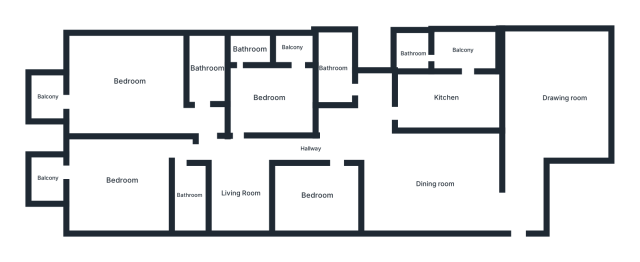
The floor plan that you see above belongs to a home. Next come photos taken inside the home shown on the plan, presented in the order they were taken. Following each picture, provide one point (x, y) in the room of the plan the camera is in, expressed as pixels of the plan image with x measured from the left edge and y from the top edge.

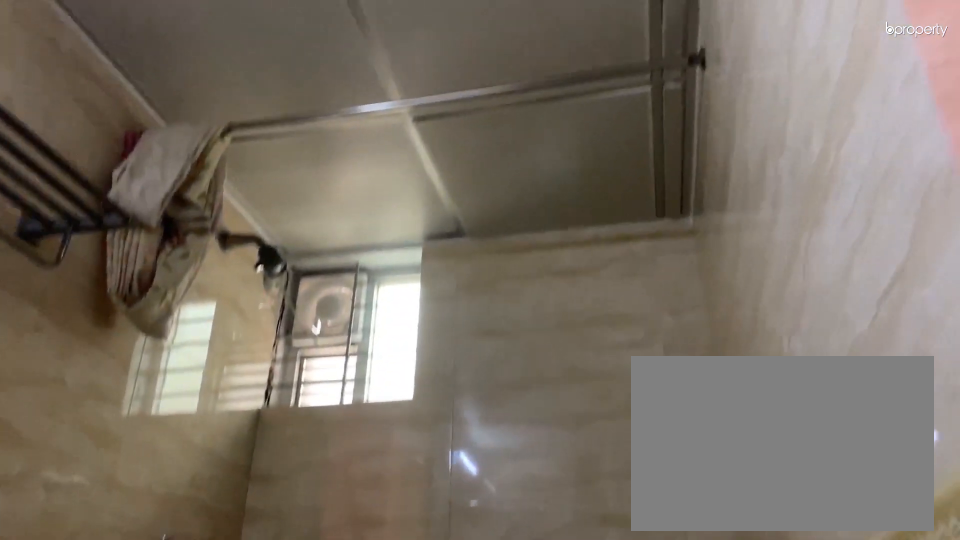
(334, 68)
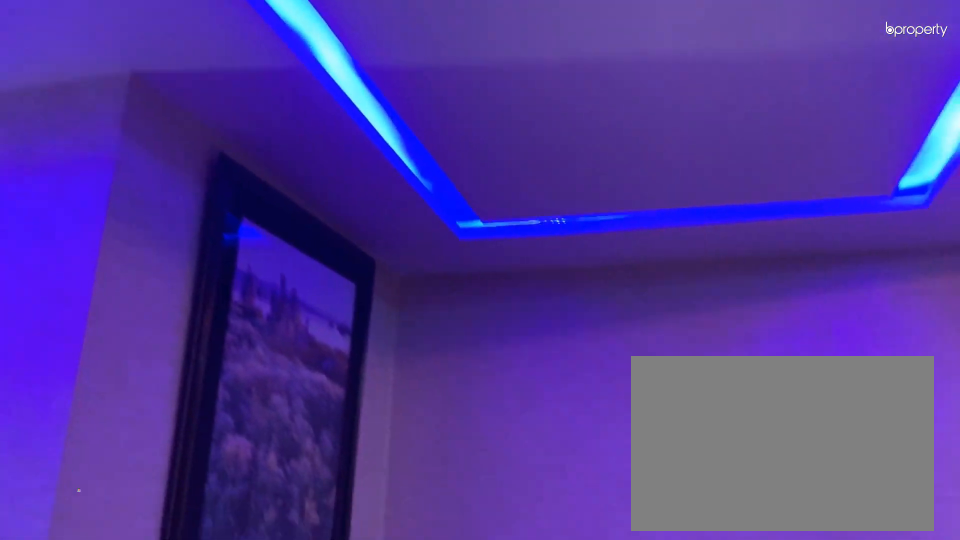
(311, 149)
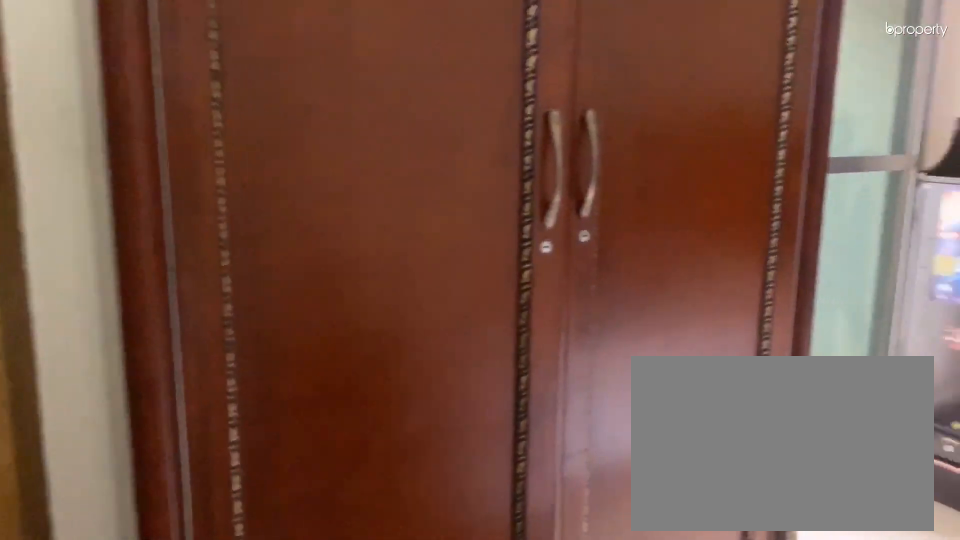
(270, 97)
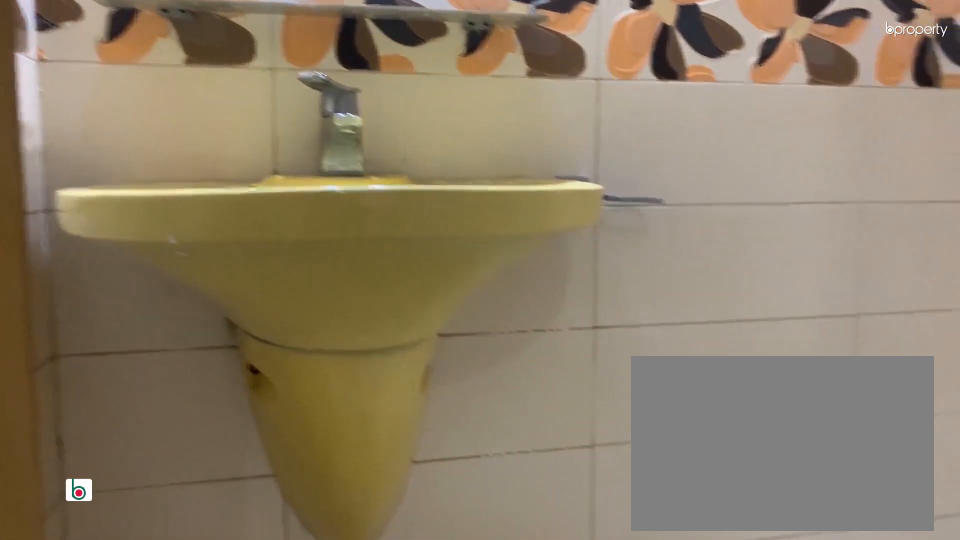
(250, 49)
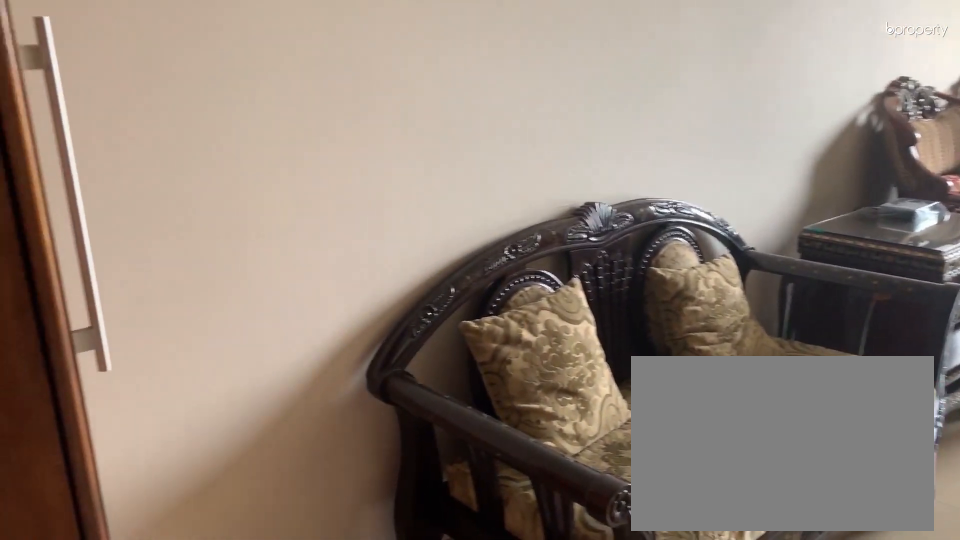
(128, 80)
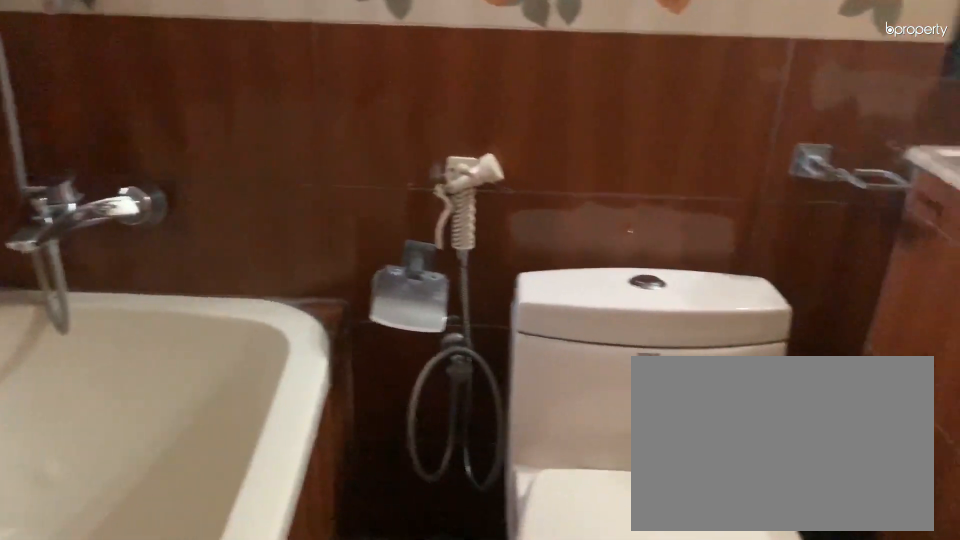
(206, 68)
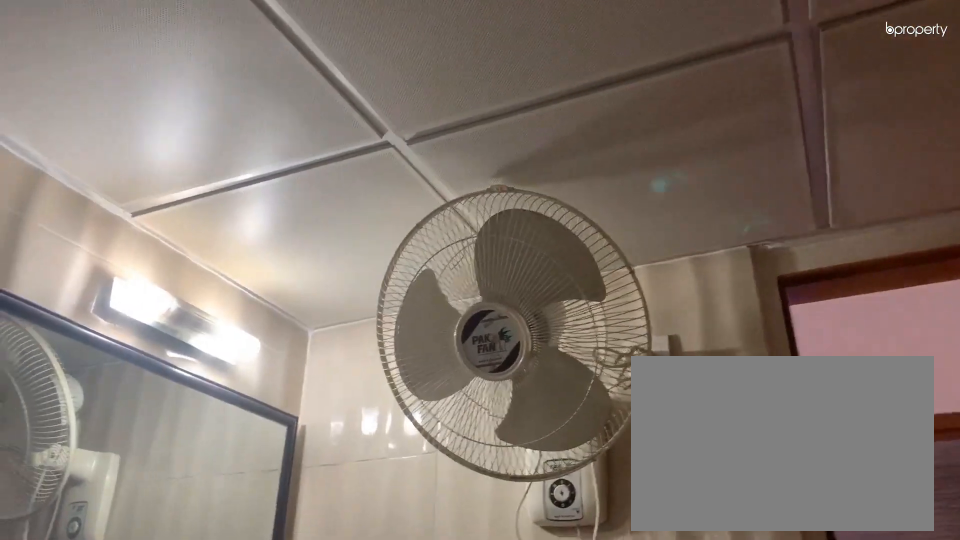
(206, 68)
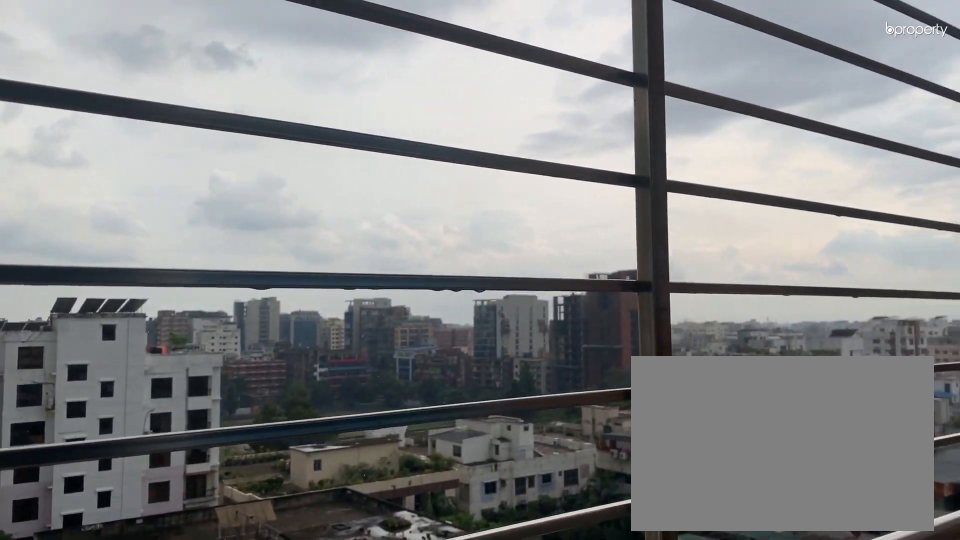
(47, 95)
